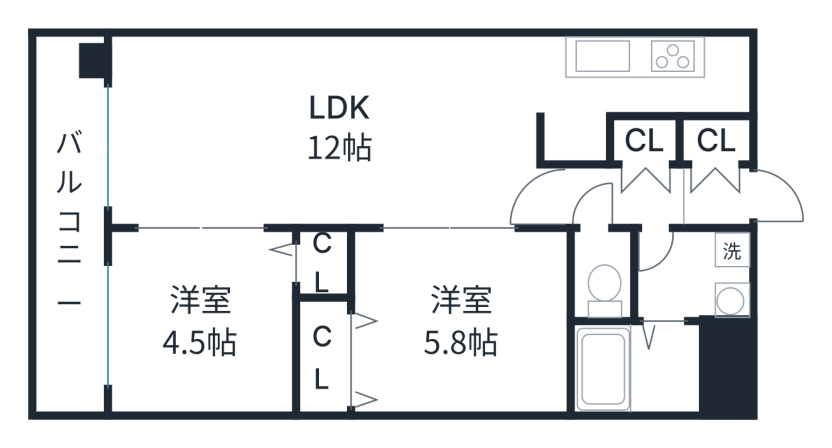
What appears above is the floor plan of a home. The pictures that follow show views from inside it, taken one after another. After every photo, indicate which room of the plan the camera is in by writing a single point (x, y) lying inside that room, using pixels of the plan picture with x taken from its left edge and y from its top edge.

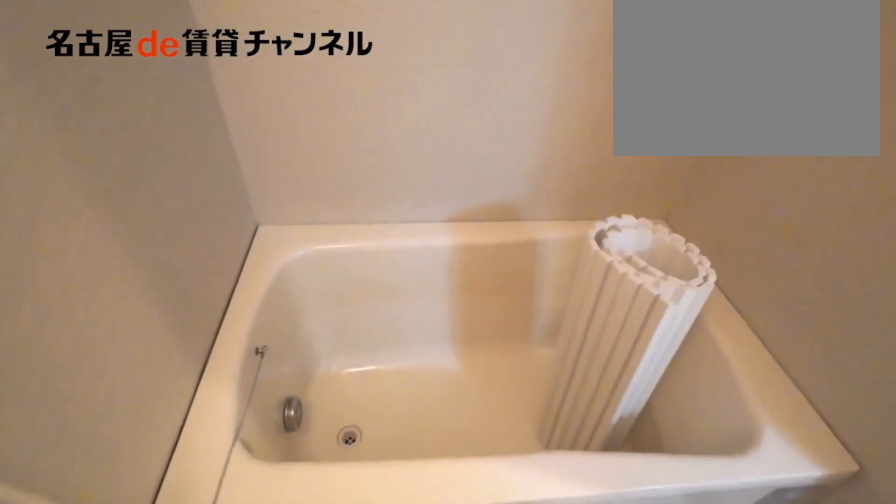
(634, 366)
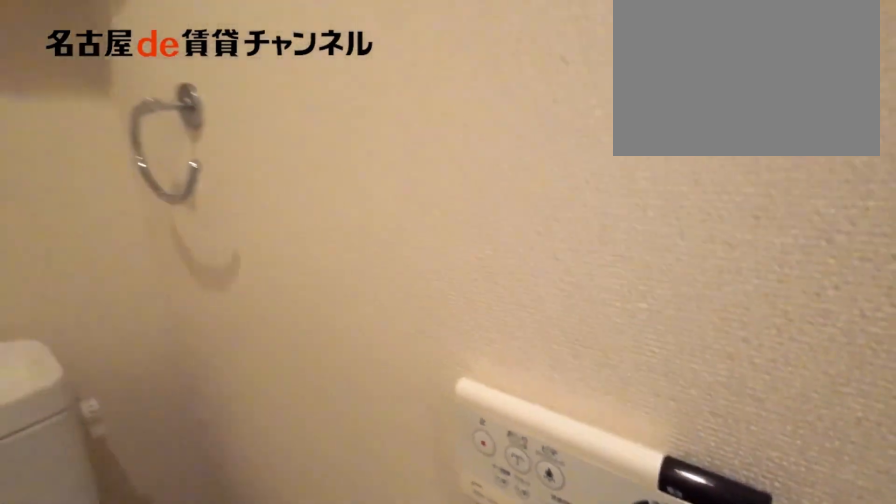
(602, 274)
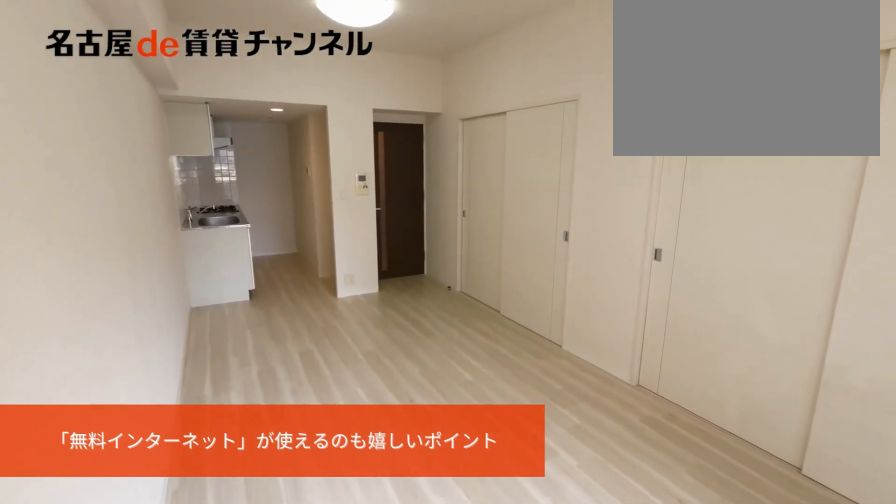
(335, 130)
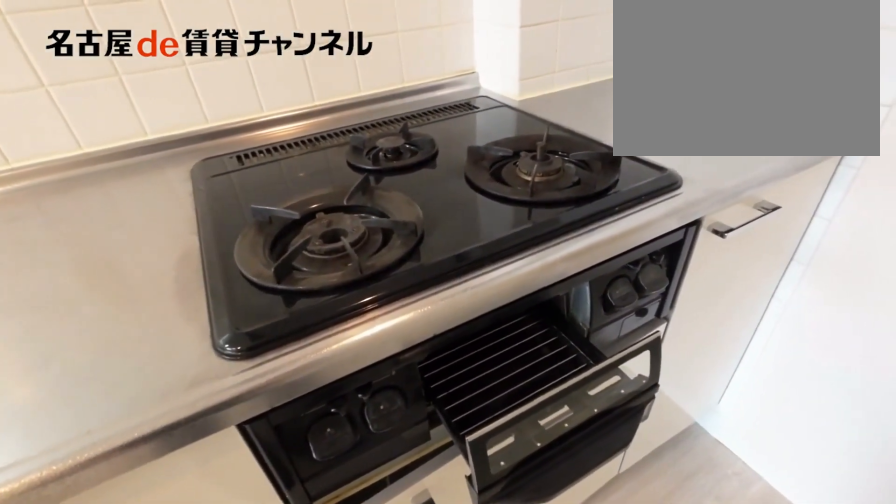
(646, 75)
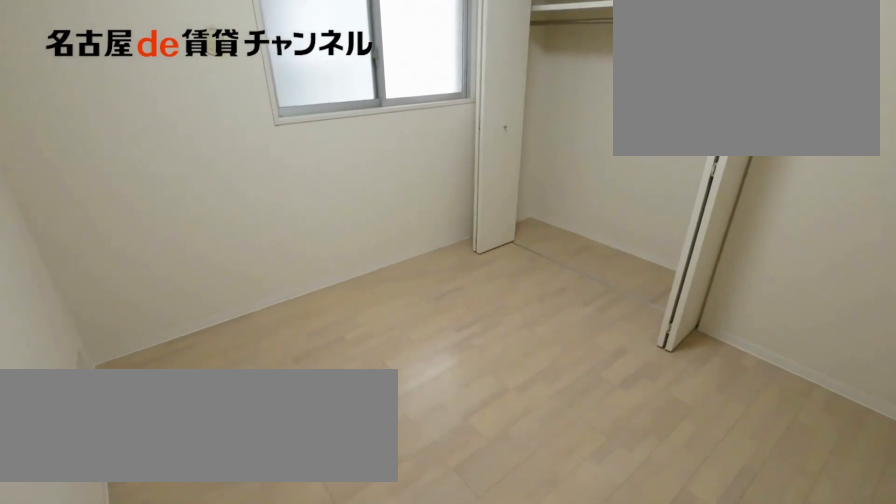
(441, 322)
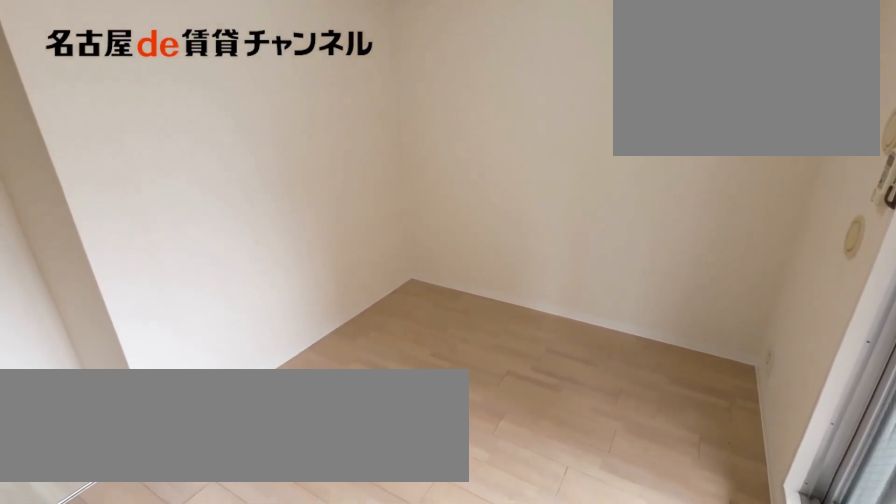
(213, 311)
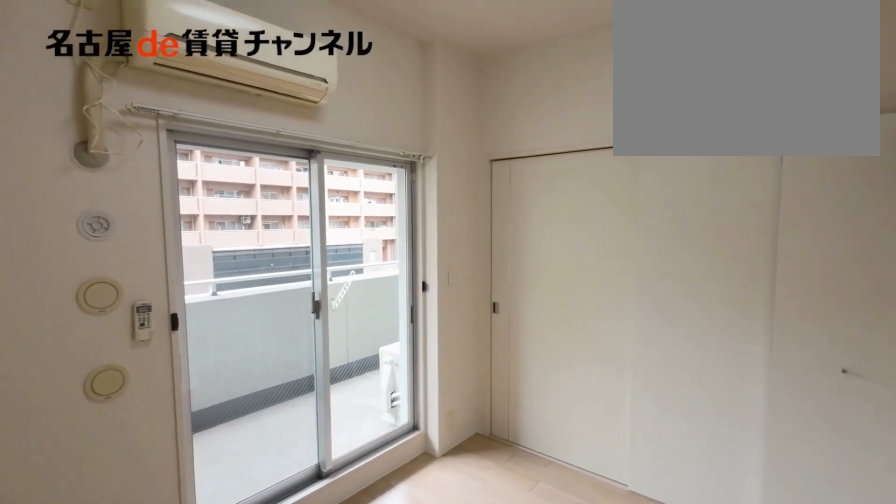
(213, 311)
